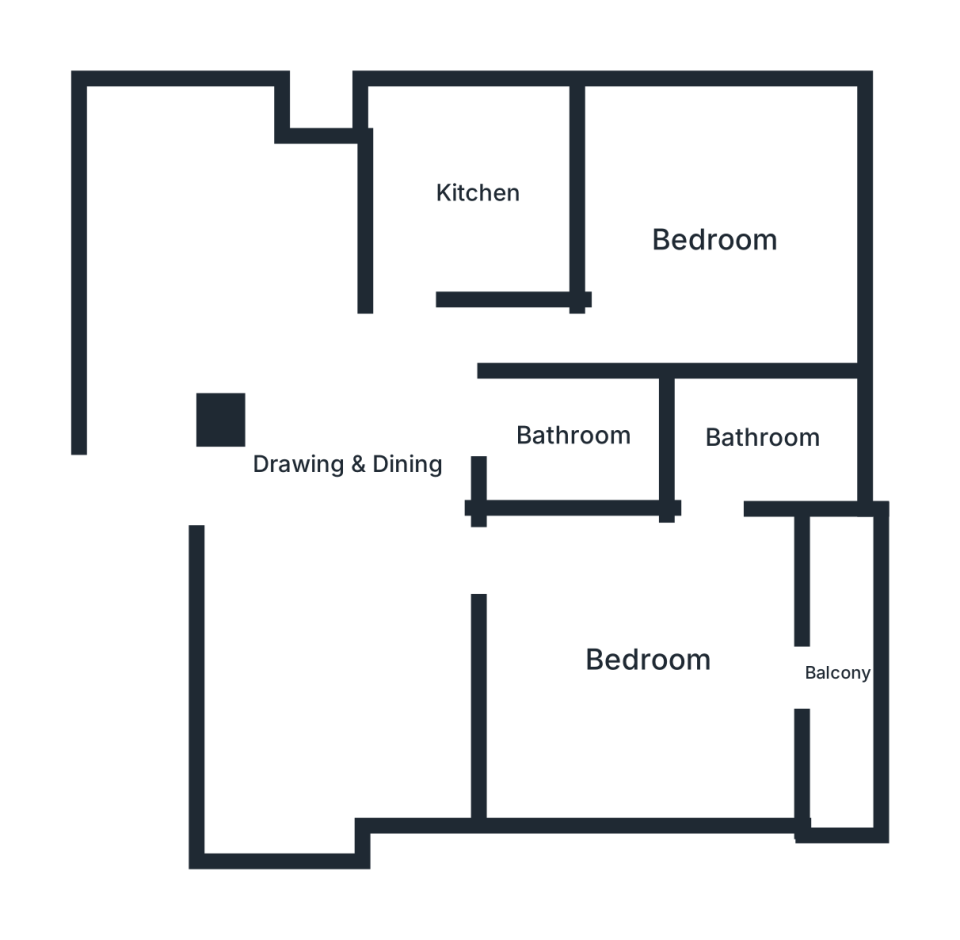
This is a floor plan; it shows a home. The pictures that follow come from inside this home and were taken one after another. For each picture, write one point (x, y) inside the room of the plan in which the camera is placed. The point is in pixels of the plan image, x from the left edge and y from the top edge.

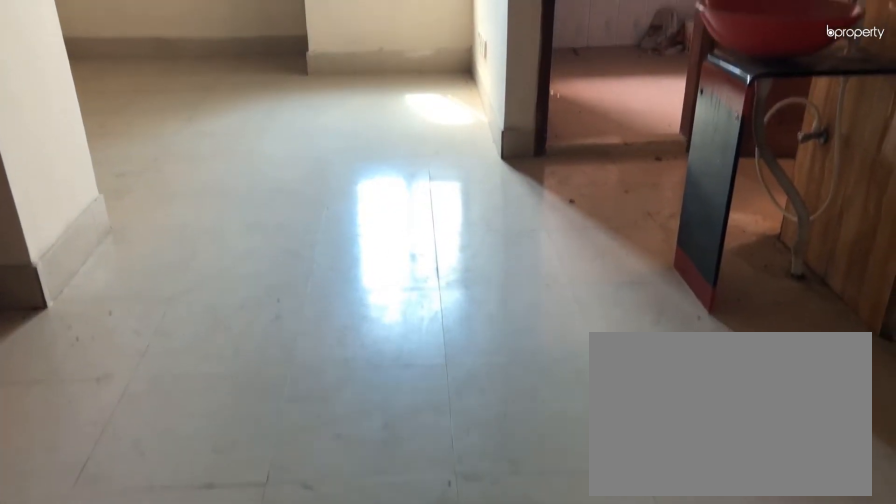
(346, 457)
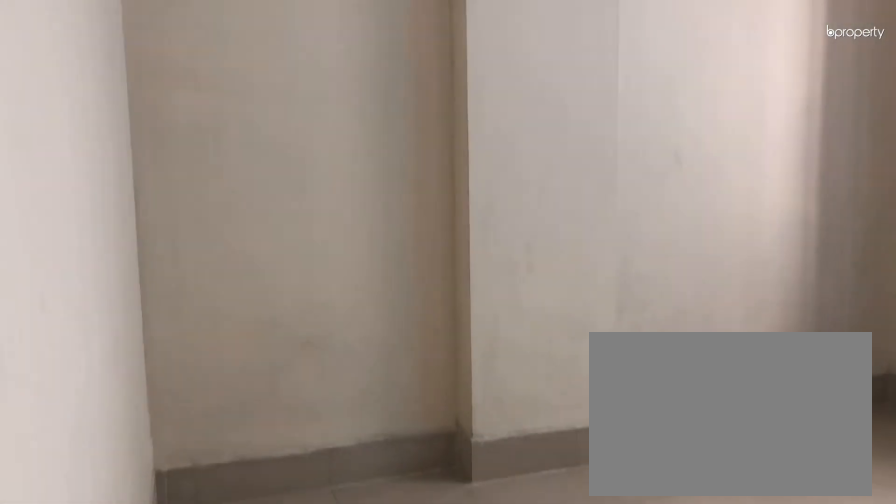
(715, 238)
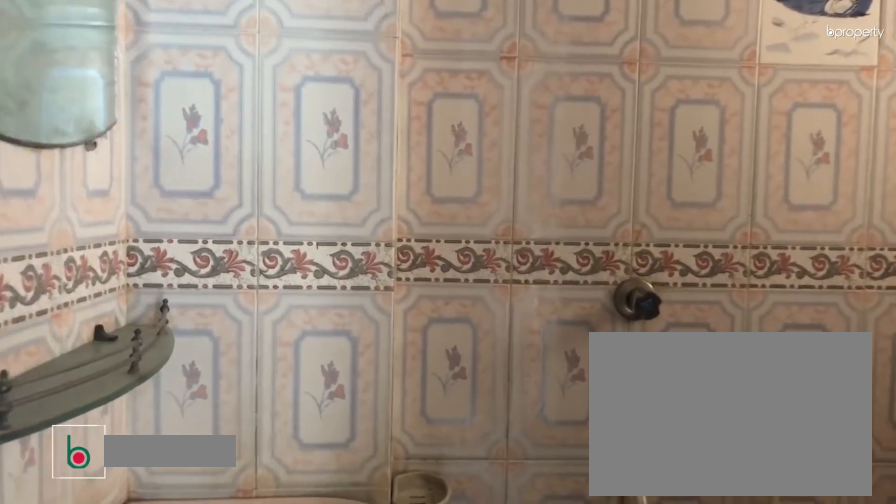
(766, 438)
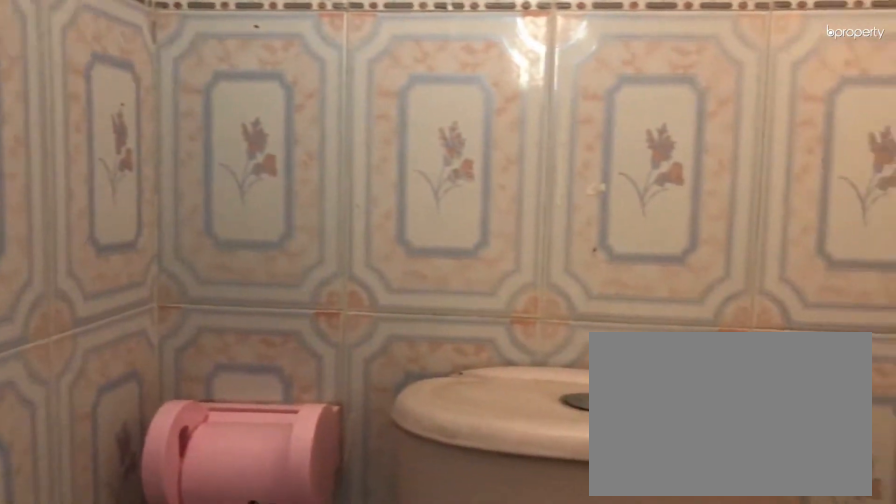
(765, 437)
